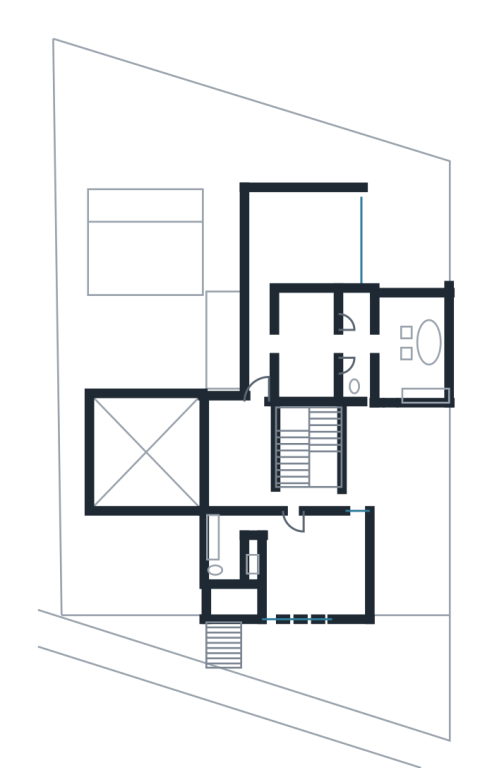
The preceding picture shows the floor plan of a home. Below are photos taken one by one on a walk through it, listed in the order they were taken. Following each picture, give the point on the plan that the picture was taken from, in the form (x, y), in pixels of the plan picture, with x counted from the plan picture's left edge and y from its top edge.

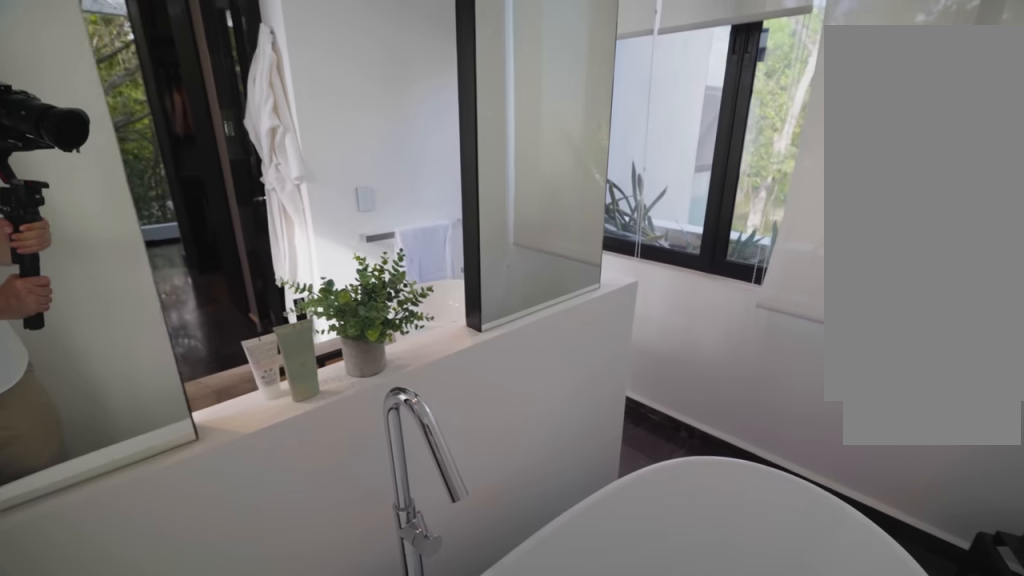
(431, 352)
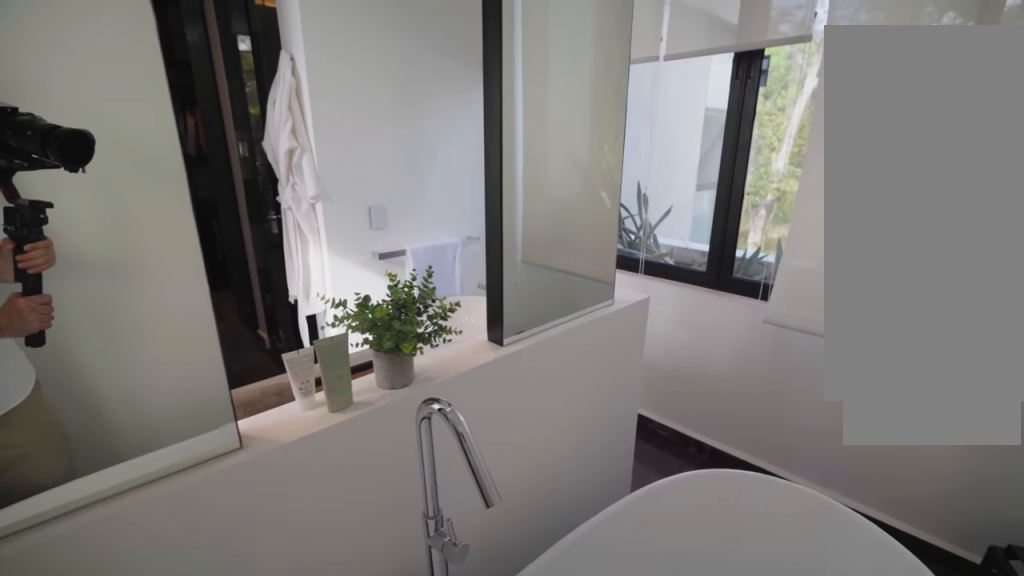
(433, 359)
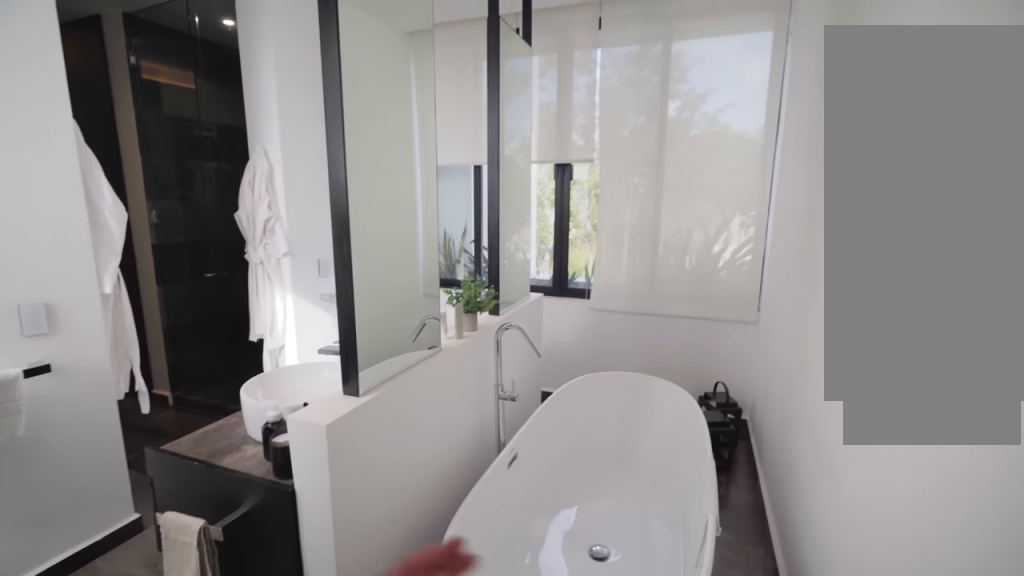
(425, 375)
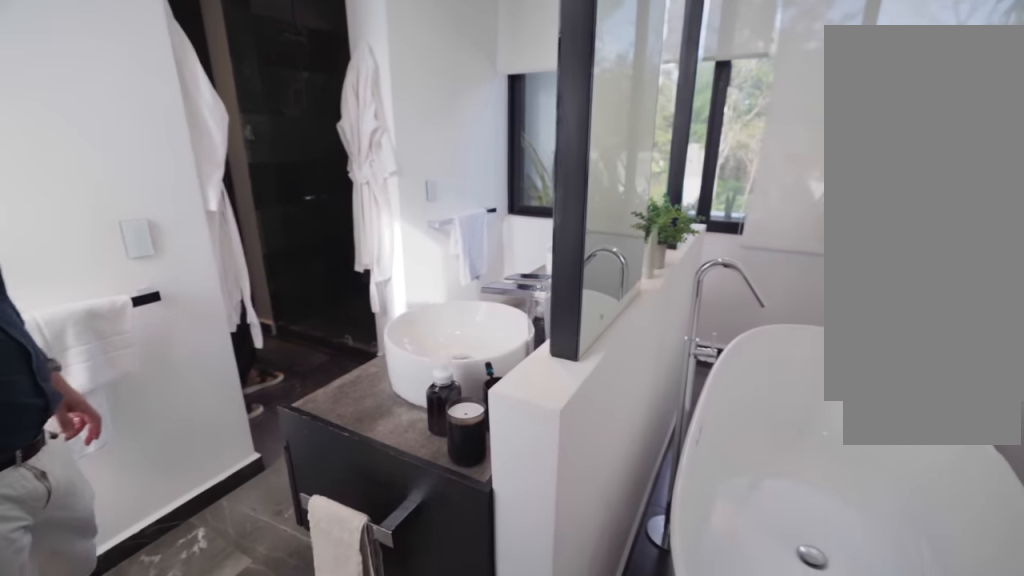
(403, 386)
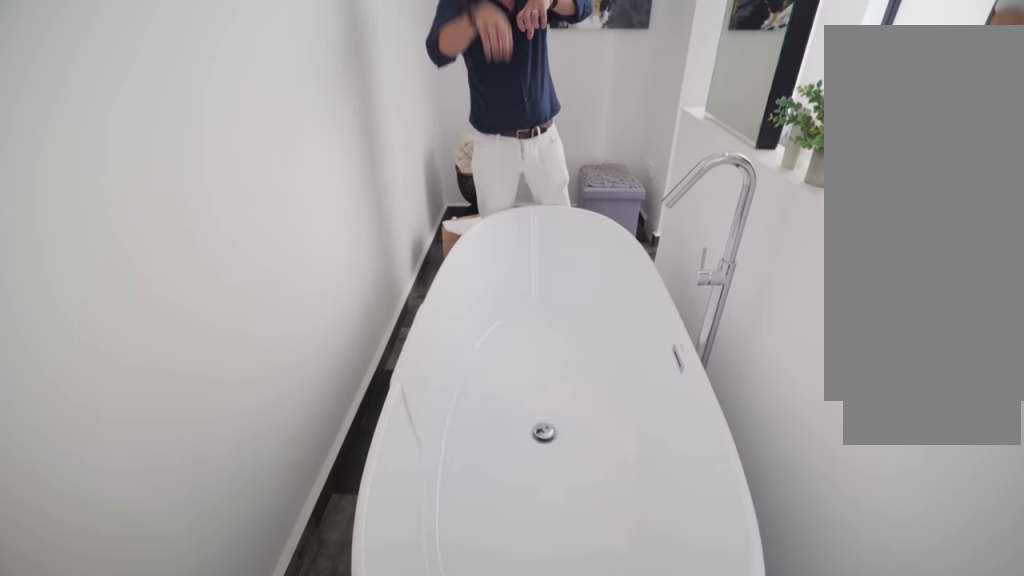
(423, 314)
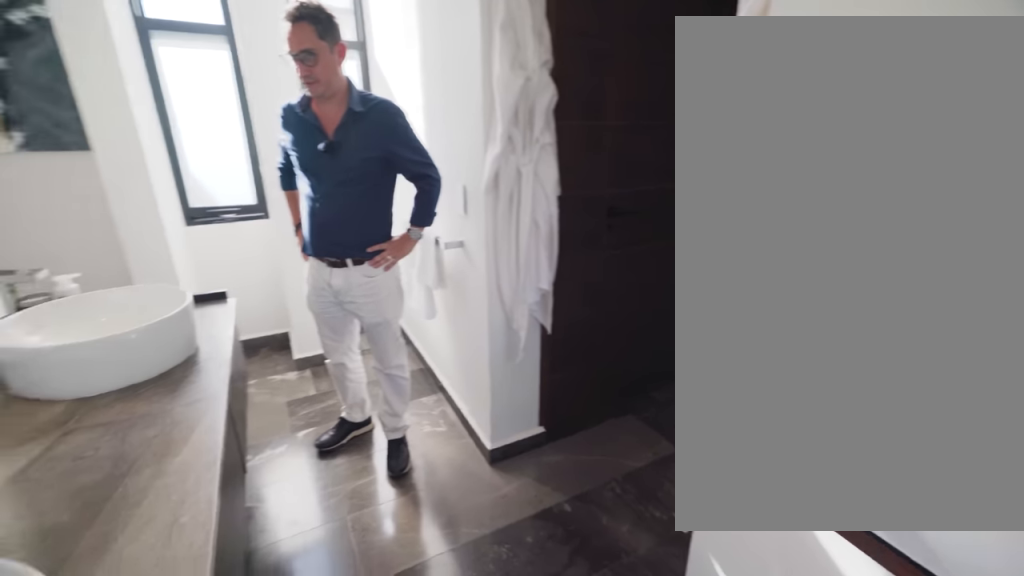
(408, 309)
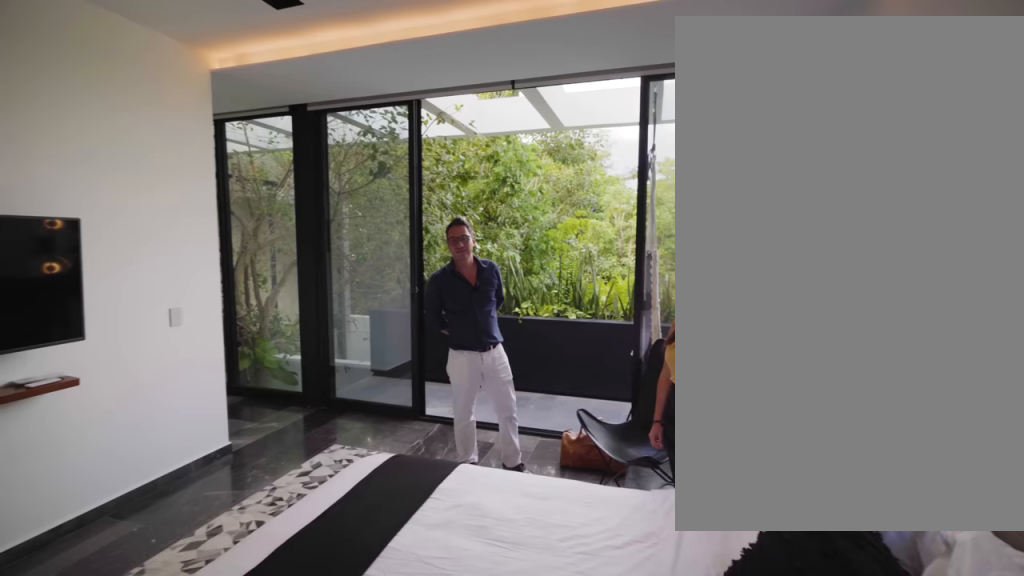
(351, 231)
